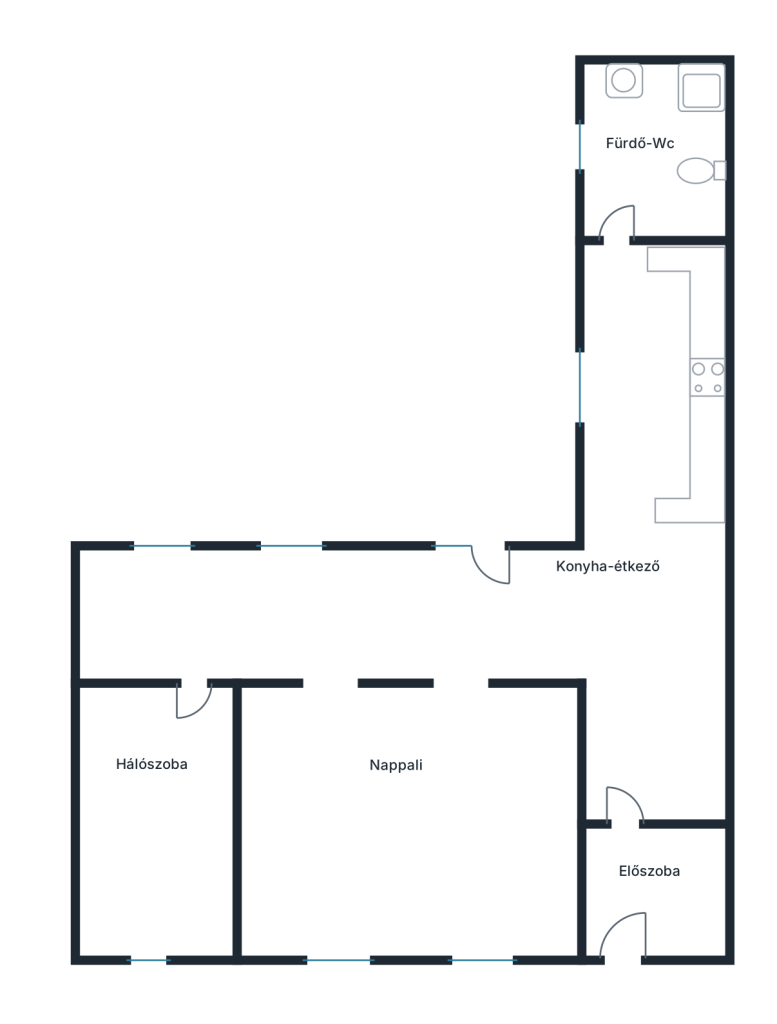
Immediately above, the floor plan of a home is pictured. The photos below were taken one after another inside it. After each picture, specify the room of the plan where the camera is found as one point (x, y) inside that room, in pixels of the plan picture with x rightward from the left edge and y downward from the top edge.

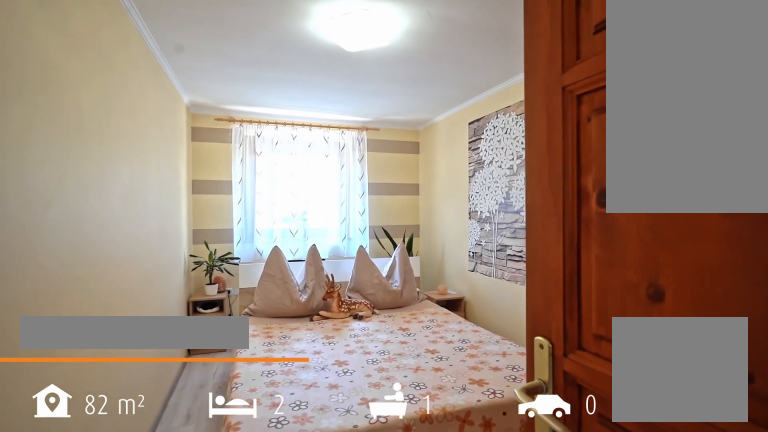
(158, 831)
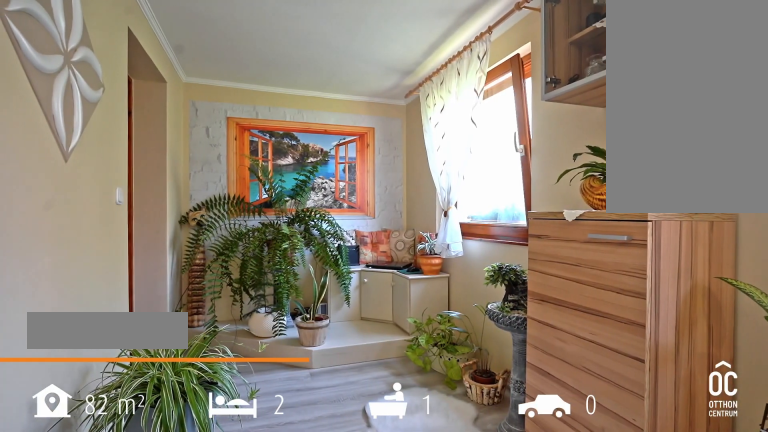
(331, 614)
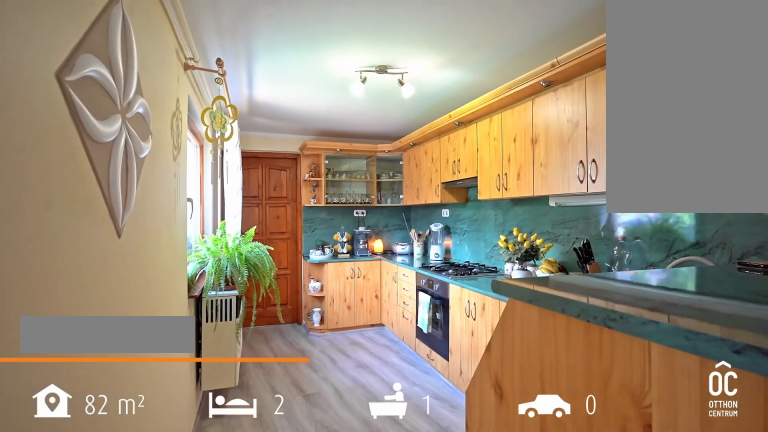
(649, 416)
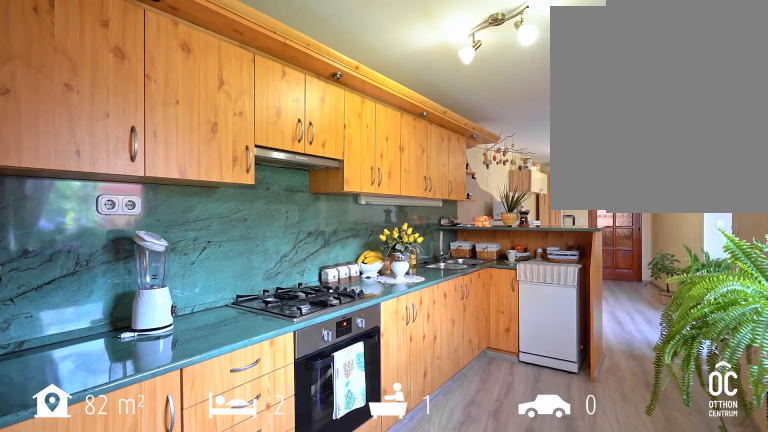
(649, 416)
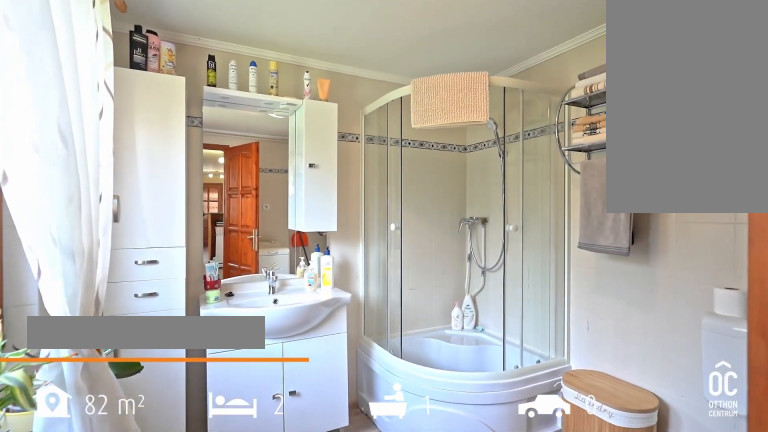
(656, 153)
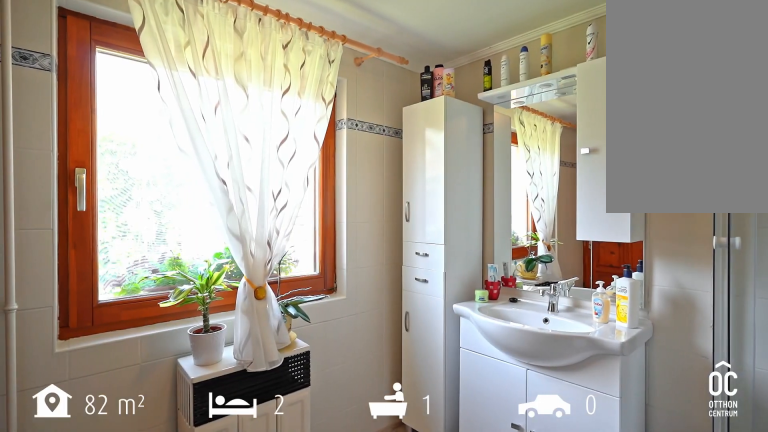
(656, 153)
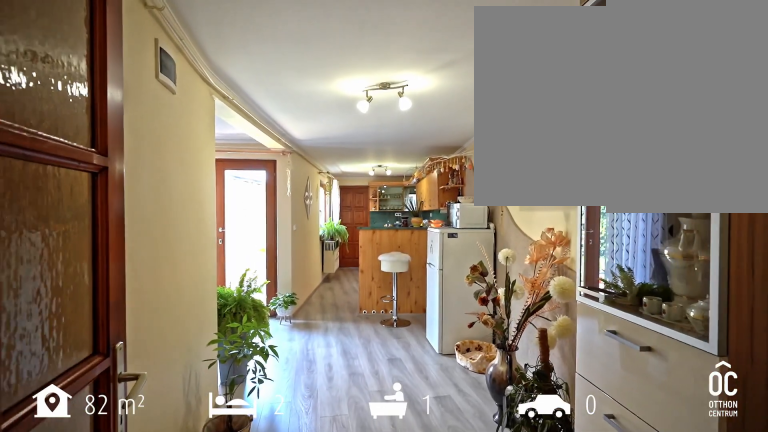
(652, 715)
